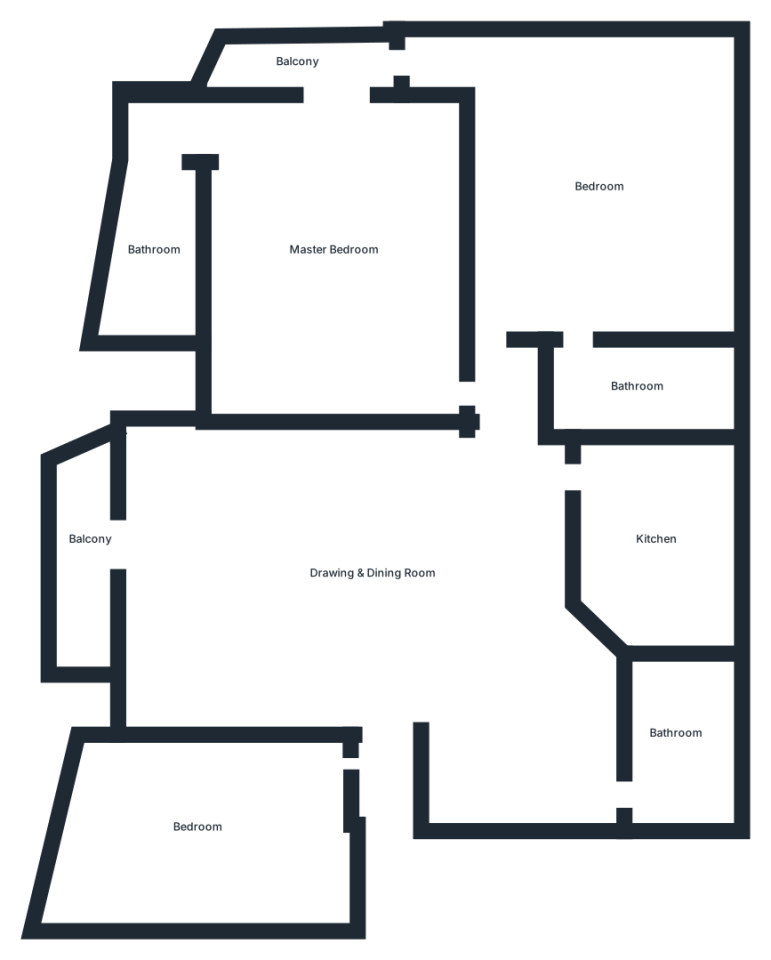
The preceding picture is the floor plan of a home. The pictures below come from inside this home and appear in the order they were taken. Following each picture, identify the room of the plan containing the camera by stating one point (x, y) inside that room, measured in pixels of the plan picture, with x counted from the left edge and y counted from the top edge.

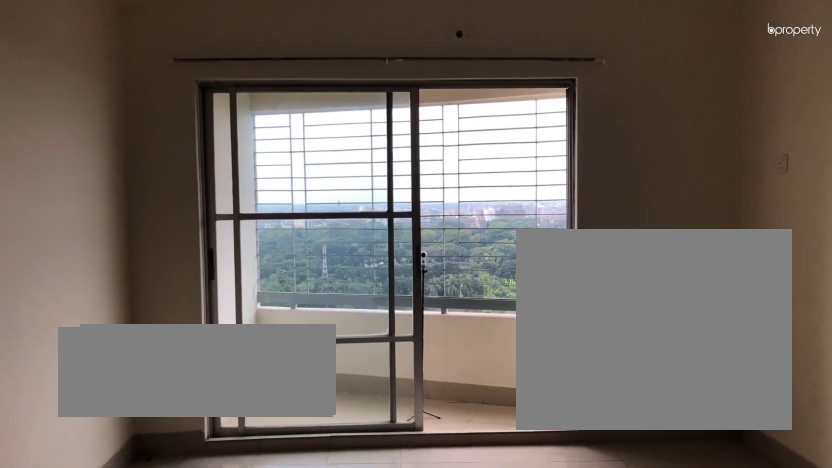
(371, 572)
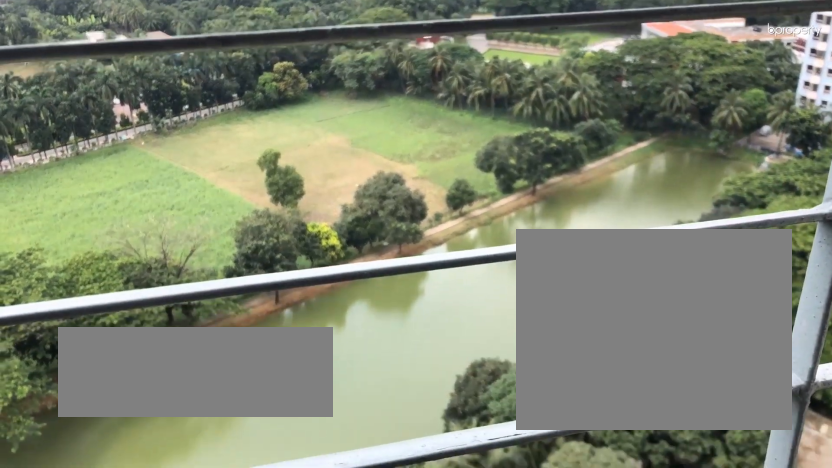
(87, 537)
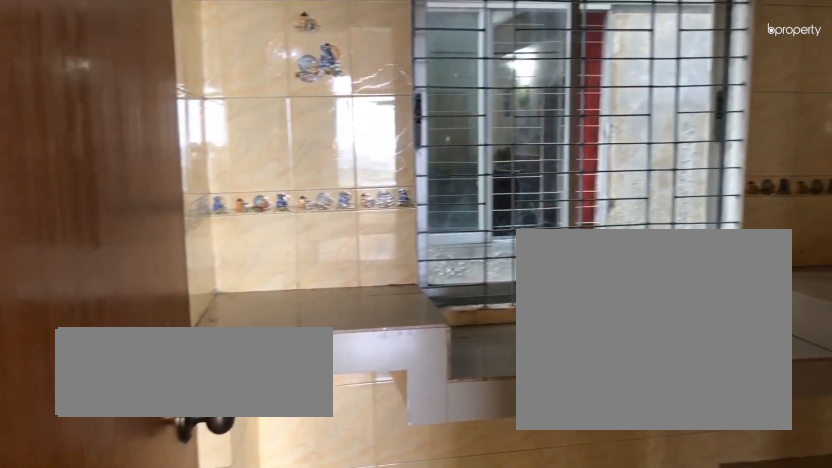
(654, 538)
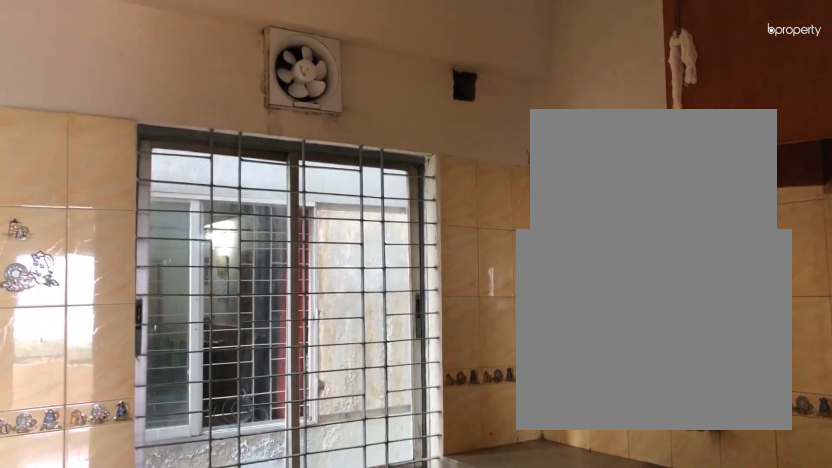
(654, 538)
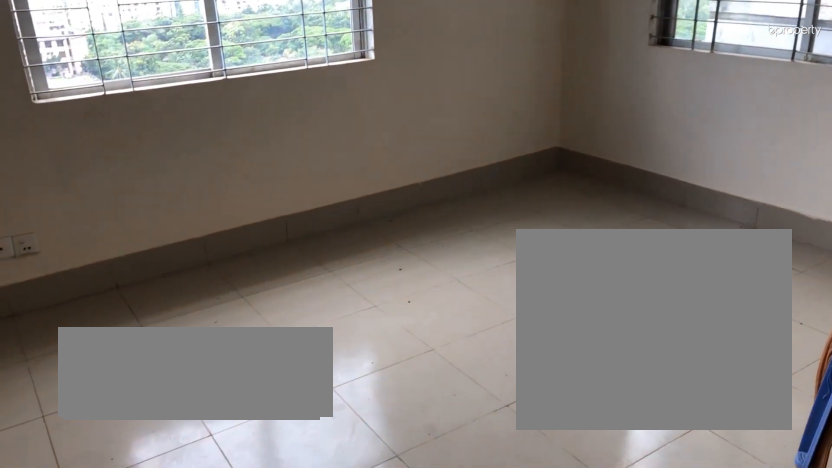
(599, 185)
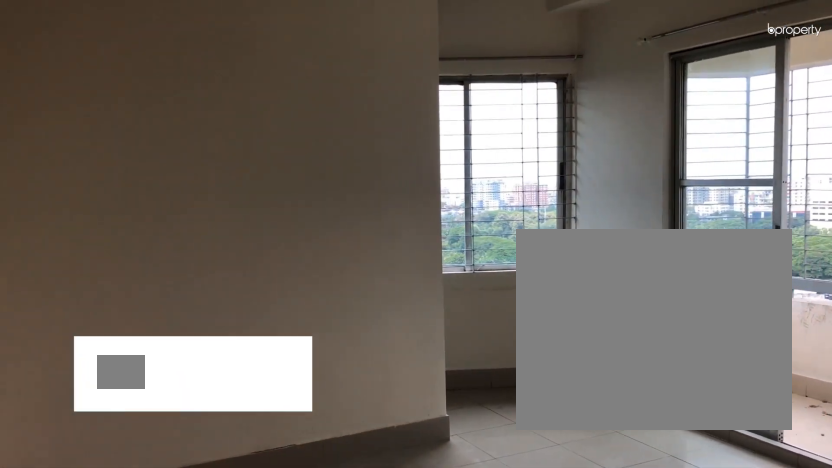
(334, 248)
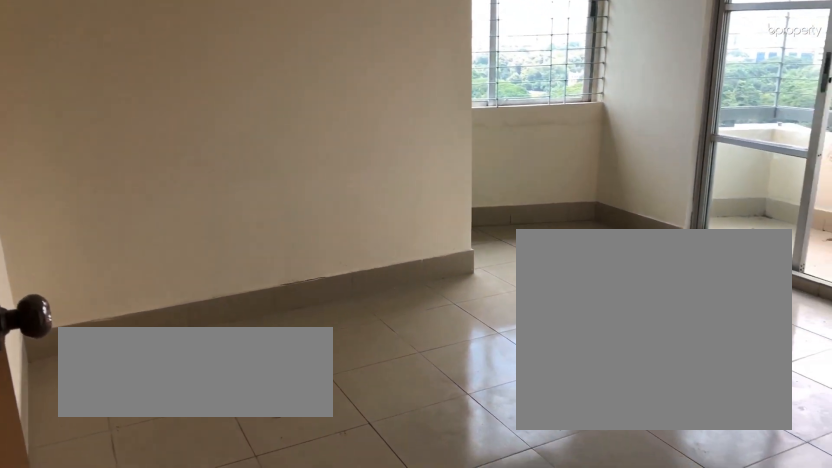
(334, 248)
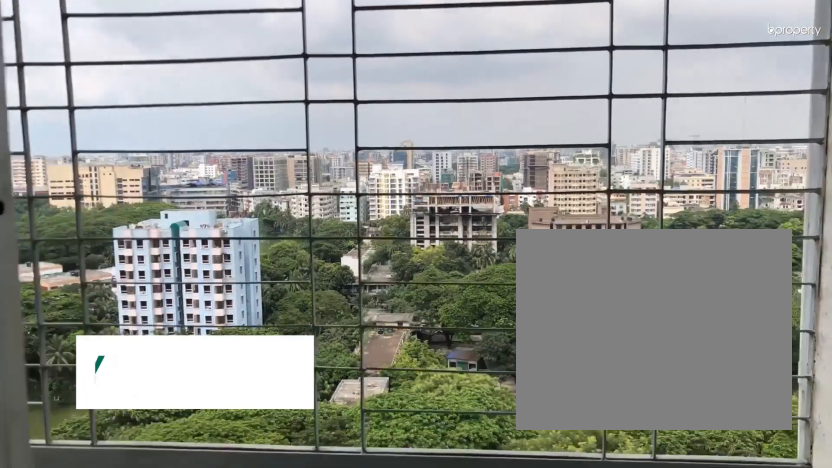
(298, 61)
